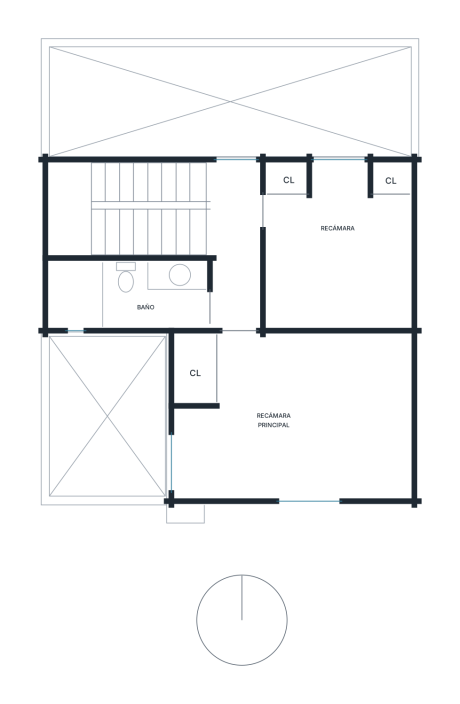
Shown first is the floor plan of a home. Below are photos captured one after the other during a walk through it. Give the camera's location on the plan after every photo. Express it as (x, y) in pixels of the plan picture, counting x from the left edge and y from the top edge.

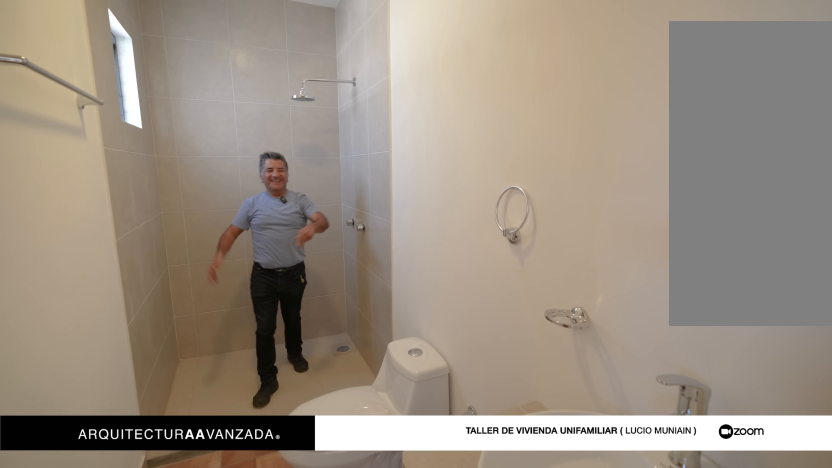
(185, 308)
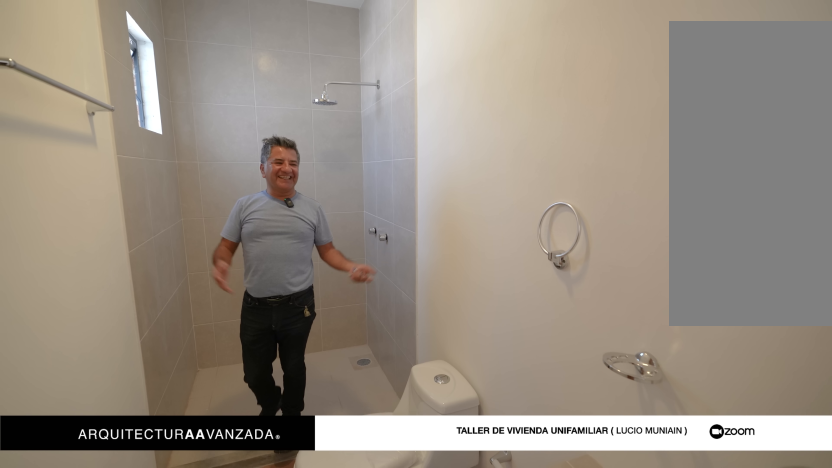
(185, 307)
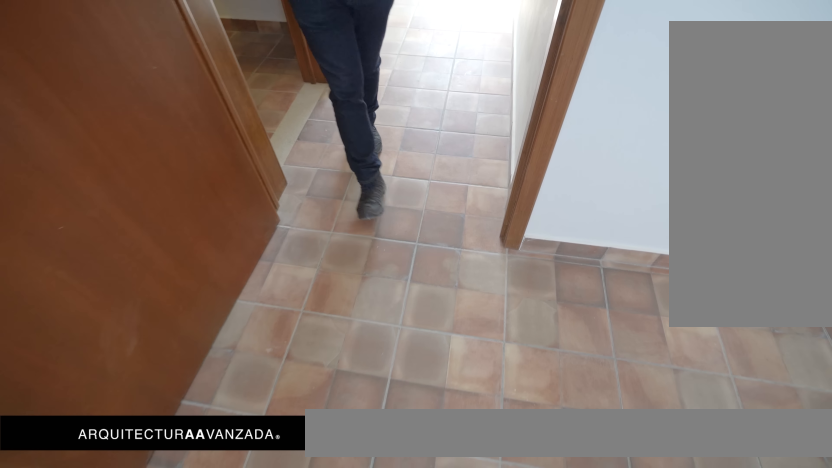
(239, 303)
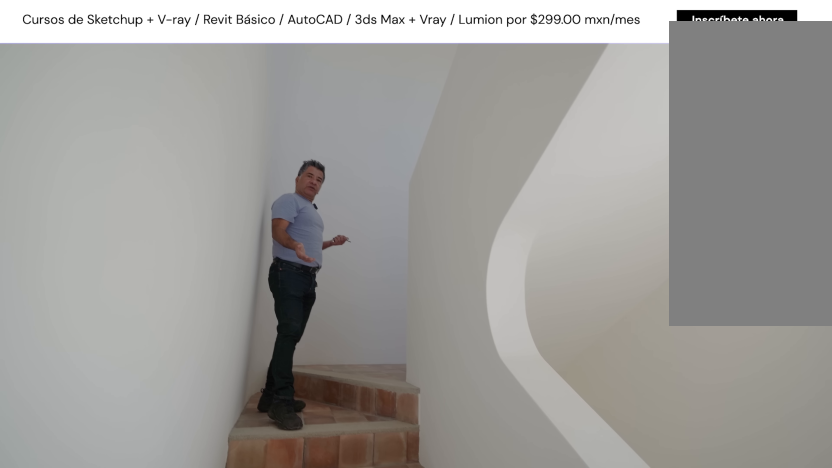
(226, 229)
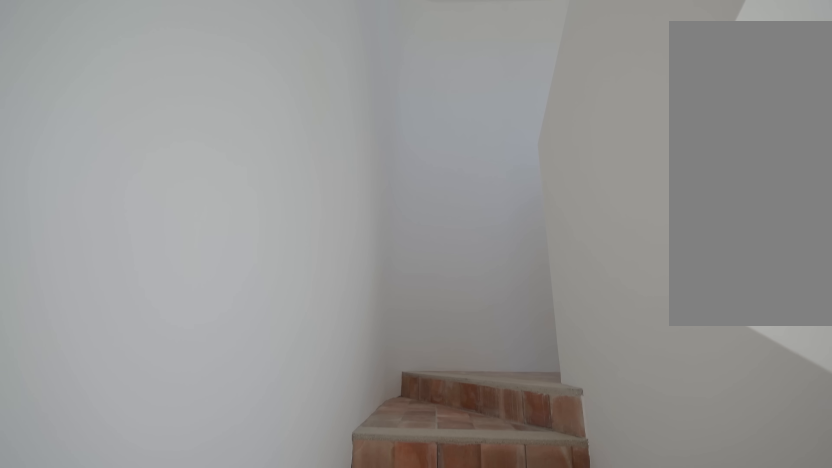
(199, 228)
